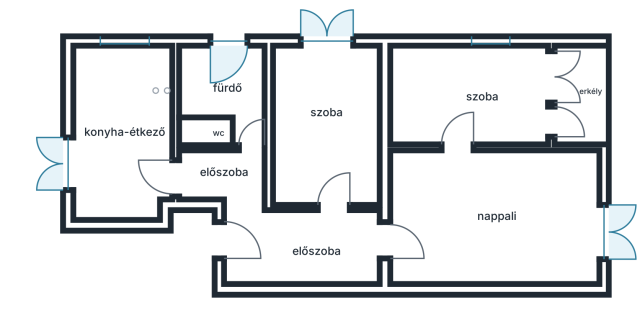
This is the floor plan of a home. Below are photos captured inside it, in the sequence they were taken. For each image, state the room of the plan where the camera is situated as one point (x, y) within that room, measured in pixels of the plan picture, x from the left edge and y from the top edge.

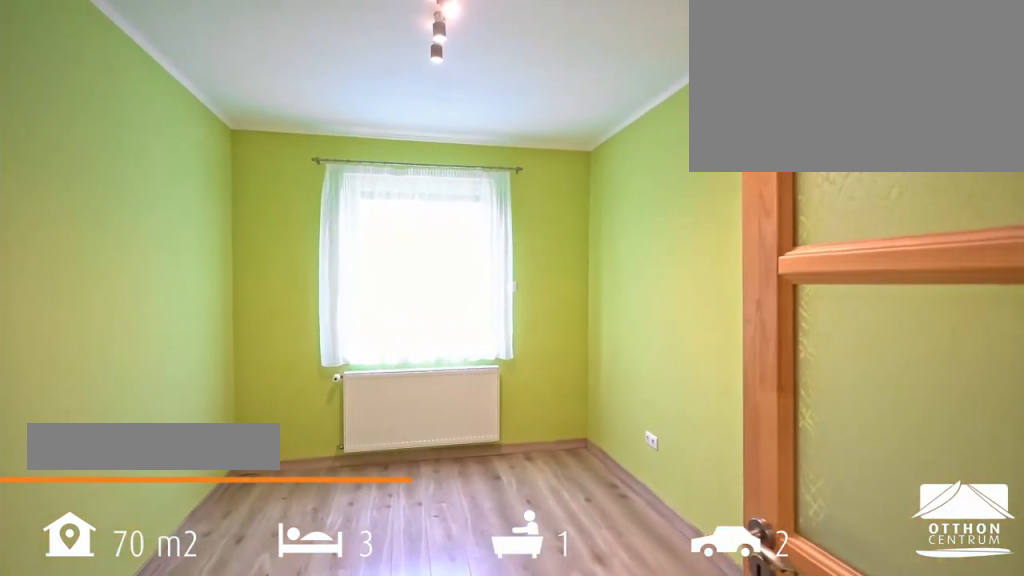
(325, 127)
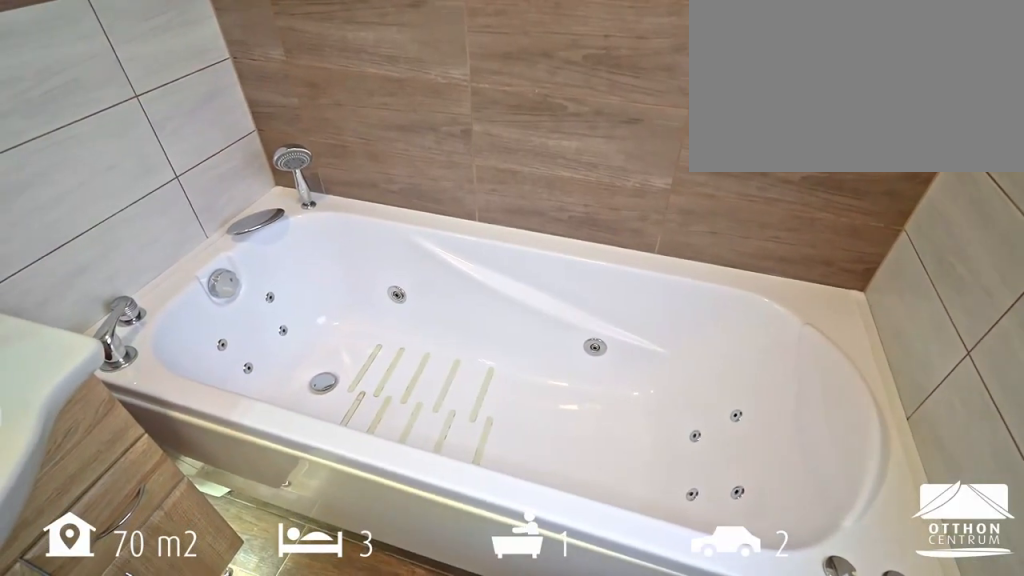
(230, 86)
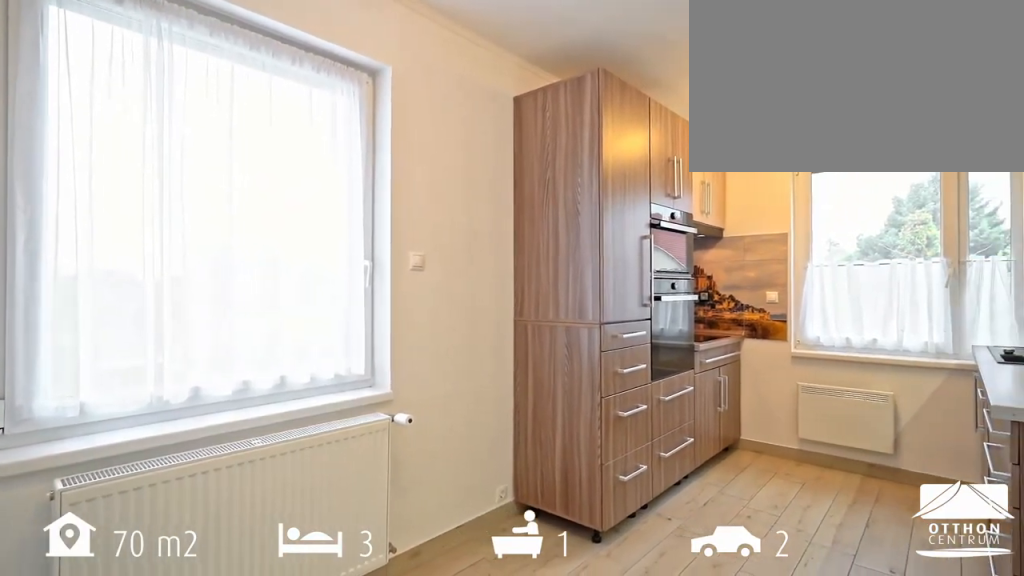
(118, 117)
